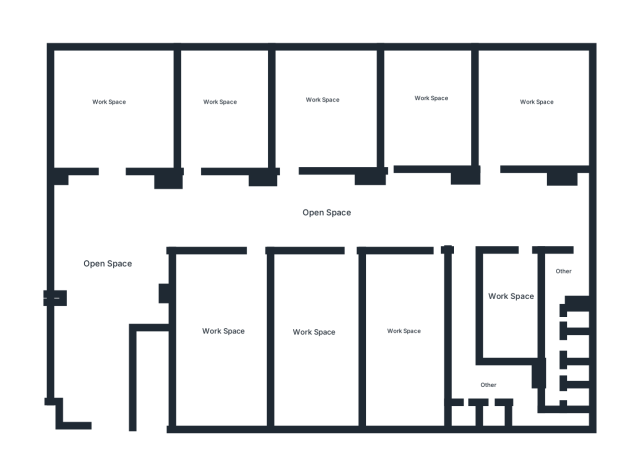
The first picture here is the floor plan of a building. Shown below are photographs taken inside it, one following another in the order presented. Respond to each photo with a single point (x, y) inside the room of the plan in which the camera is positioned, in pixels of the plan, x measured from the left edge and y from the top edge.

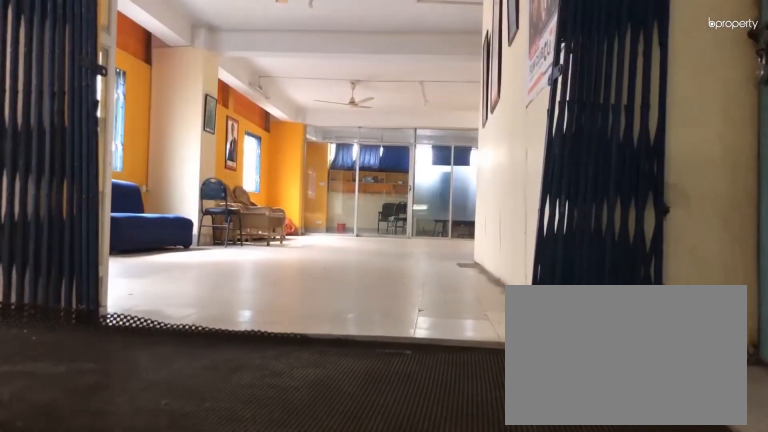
(108, 390)
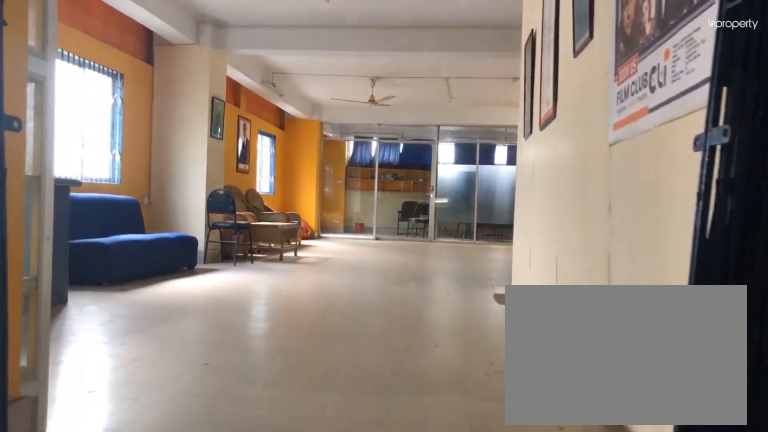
(108, 390)
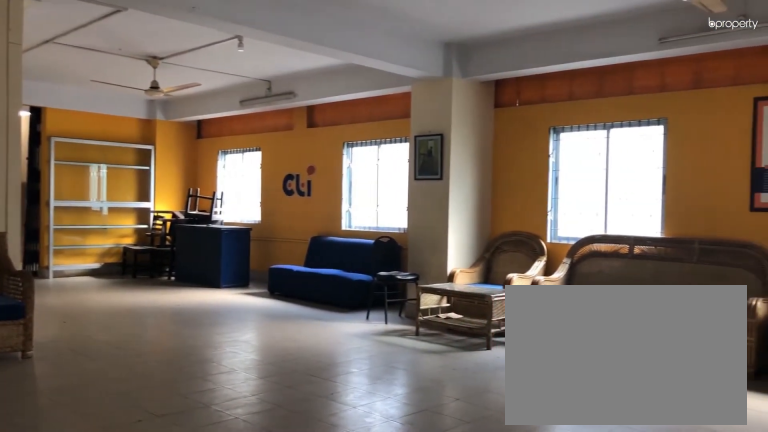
(111, 228)
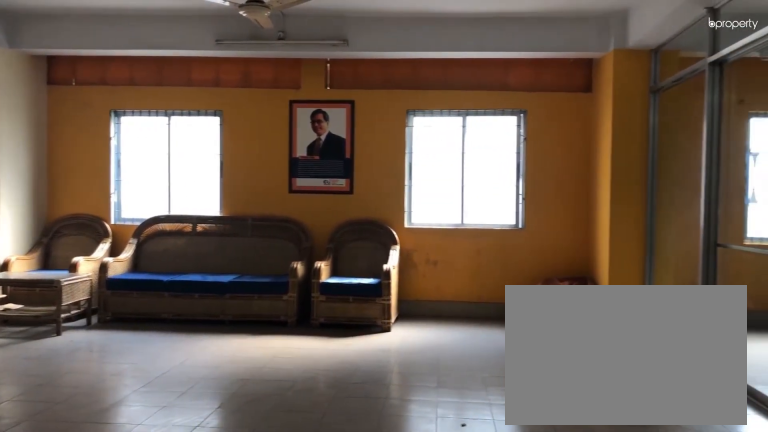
(111, 228)
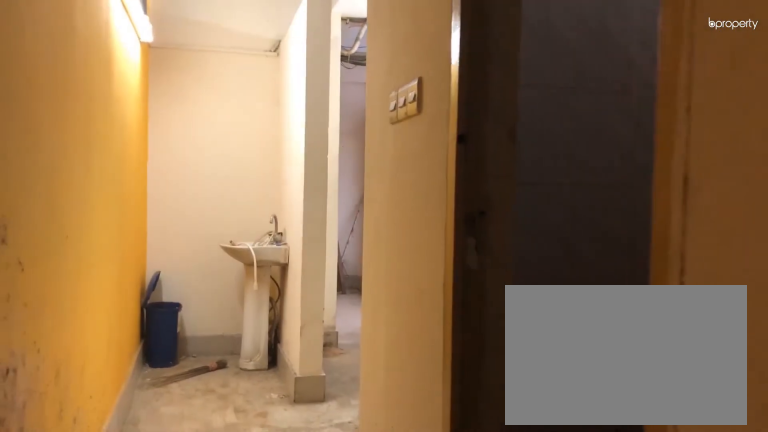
(553, 355)
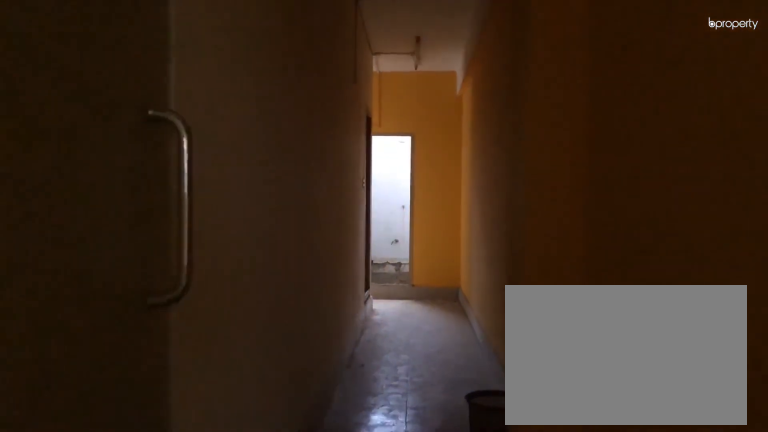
(464, 267)
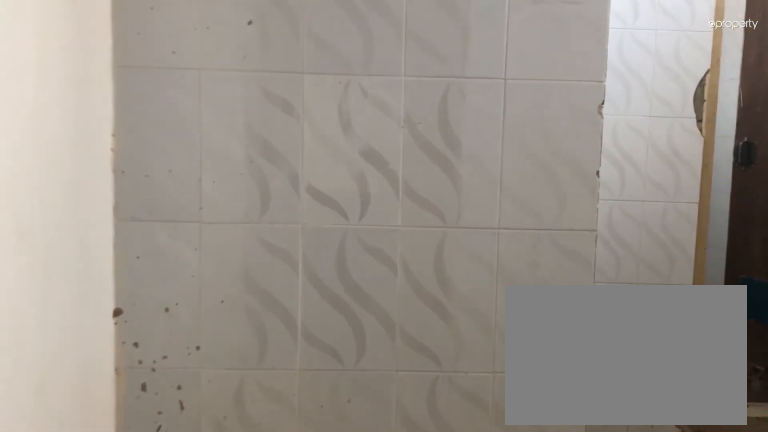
(522, 413)
